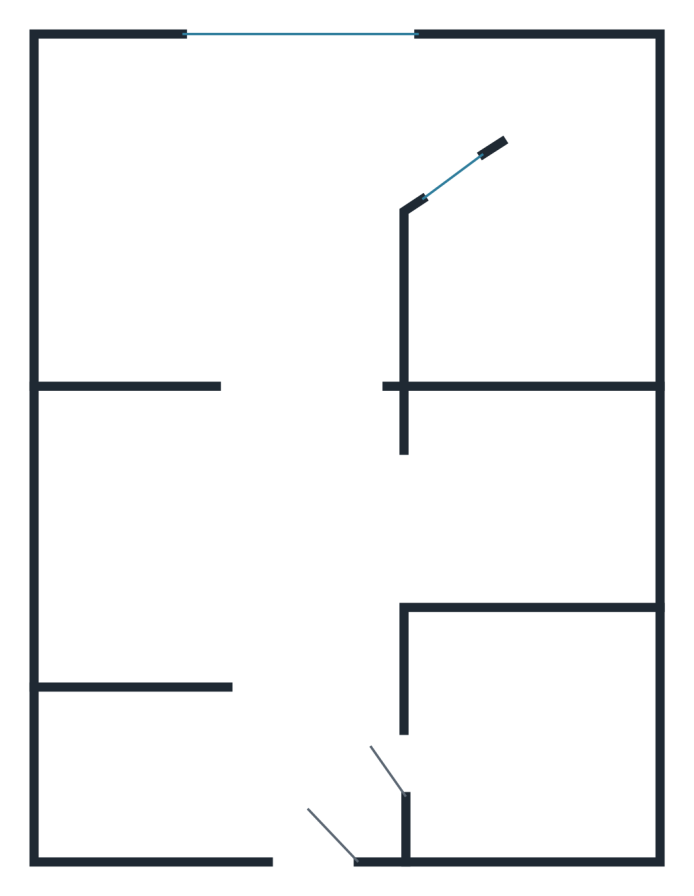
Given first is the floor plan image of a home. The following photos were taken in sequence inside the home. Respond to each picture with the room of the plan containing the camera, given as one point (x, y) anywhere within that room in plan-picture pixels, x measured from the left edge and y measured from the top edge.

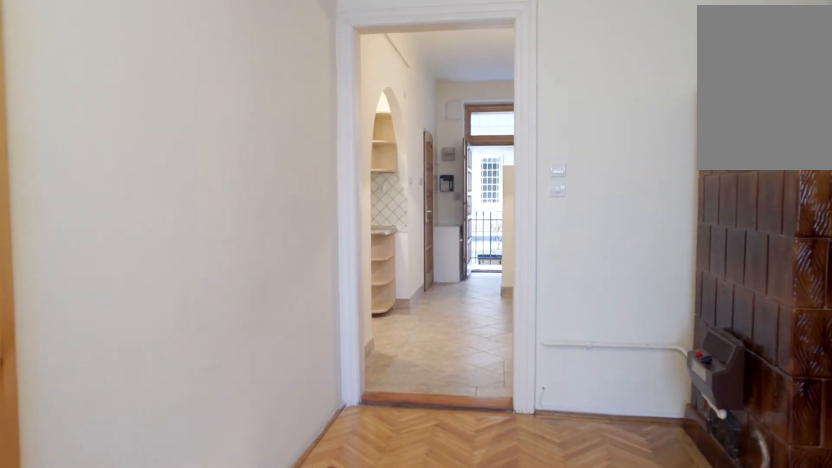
(320, 255)
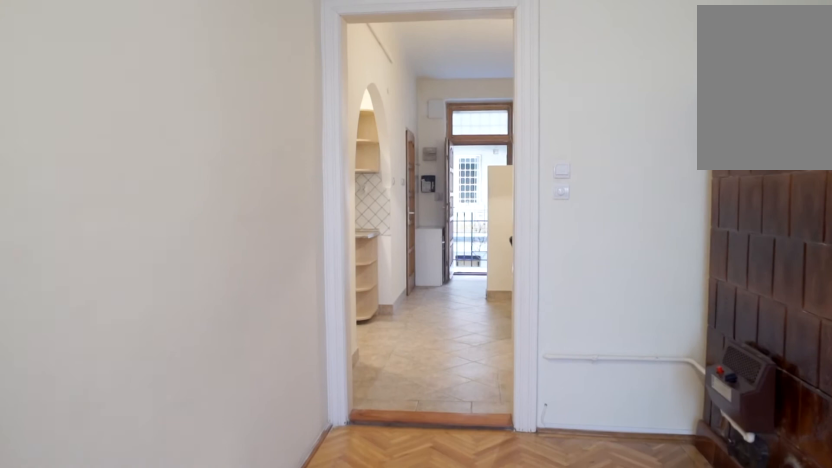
(320, 293)
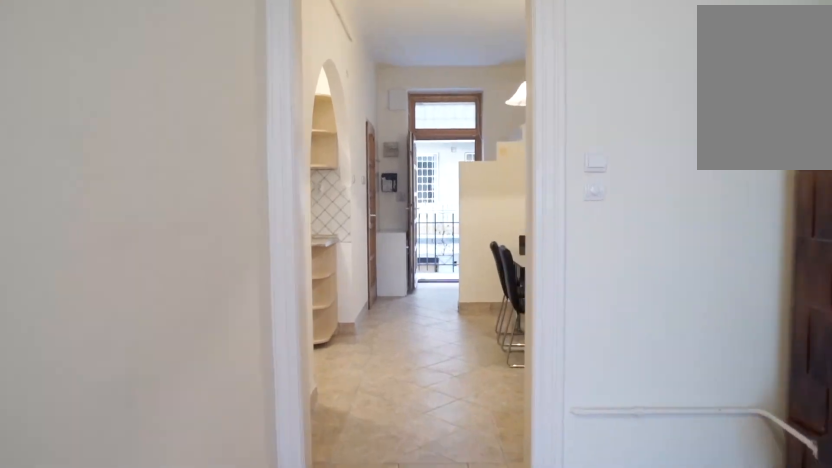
(321, 335)
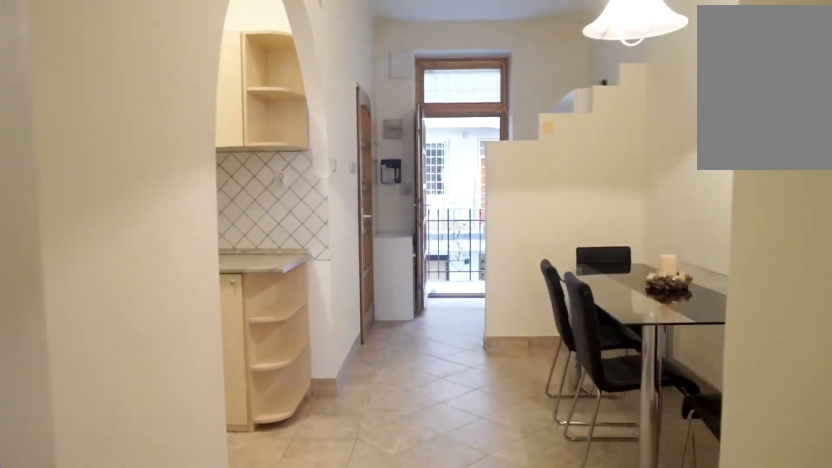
(320, 381)
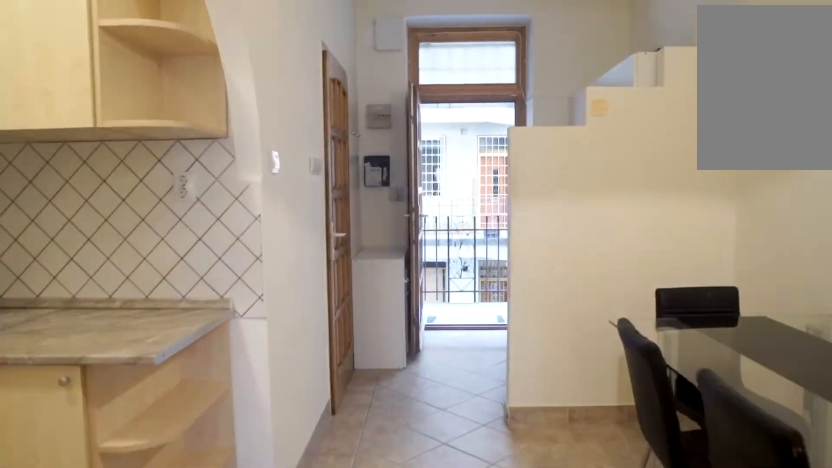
(320, 429)
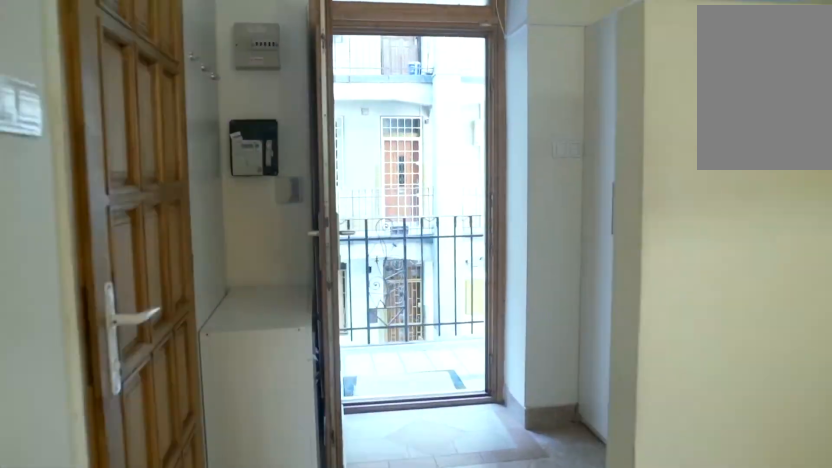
(321, 481)
